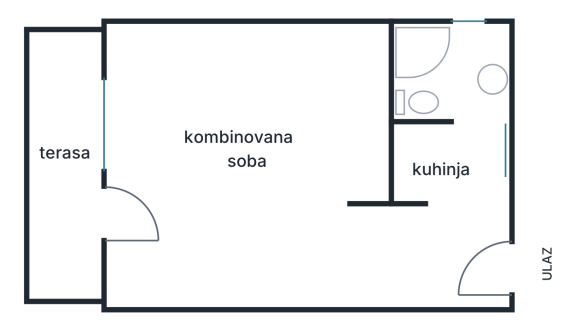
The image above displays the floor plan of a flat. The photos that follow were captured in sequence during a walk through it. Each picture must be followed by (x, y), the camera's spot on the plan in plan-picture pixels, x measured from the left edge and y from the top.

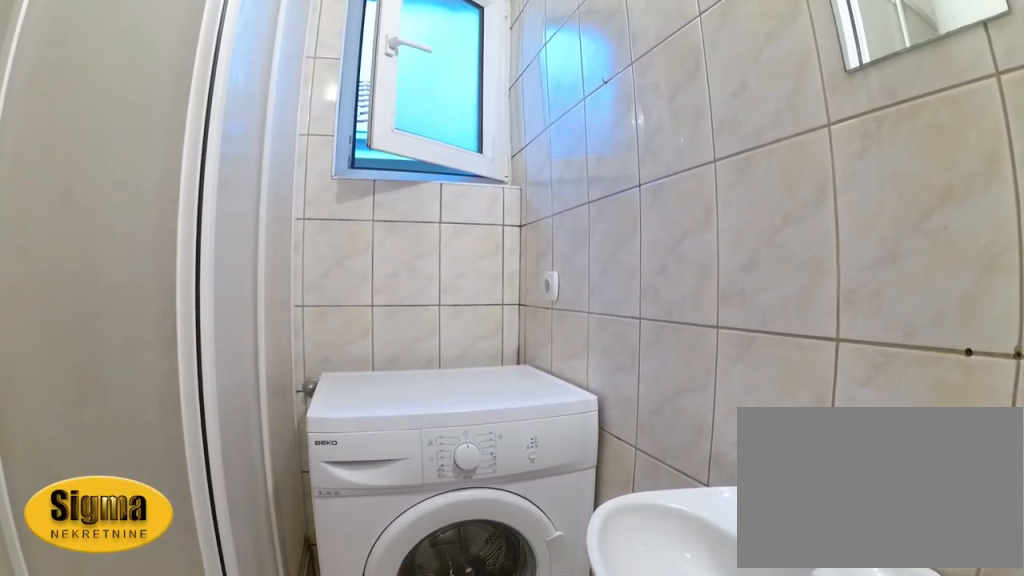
(473, 109)
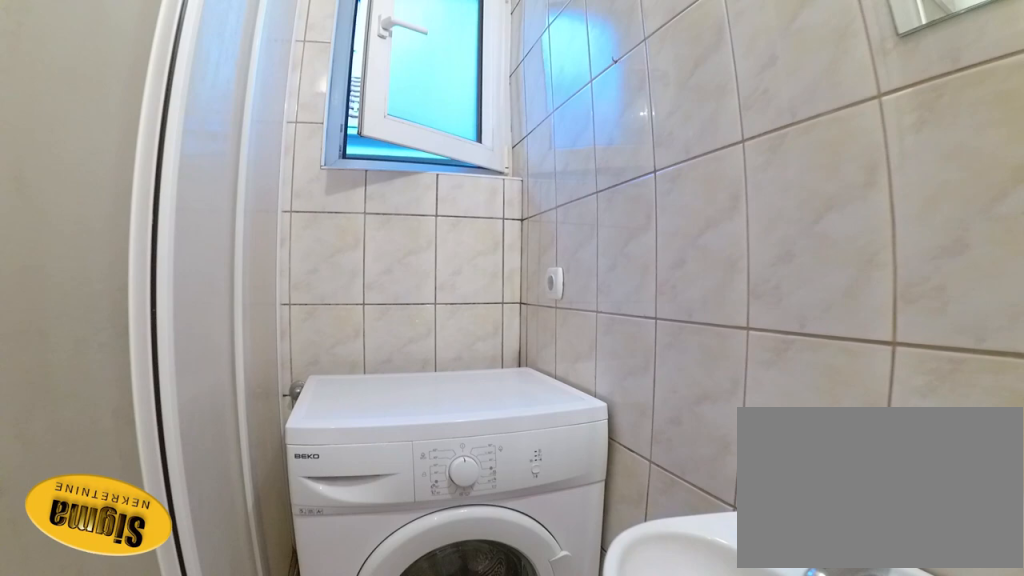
(473, 97)
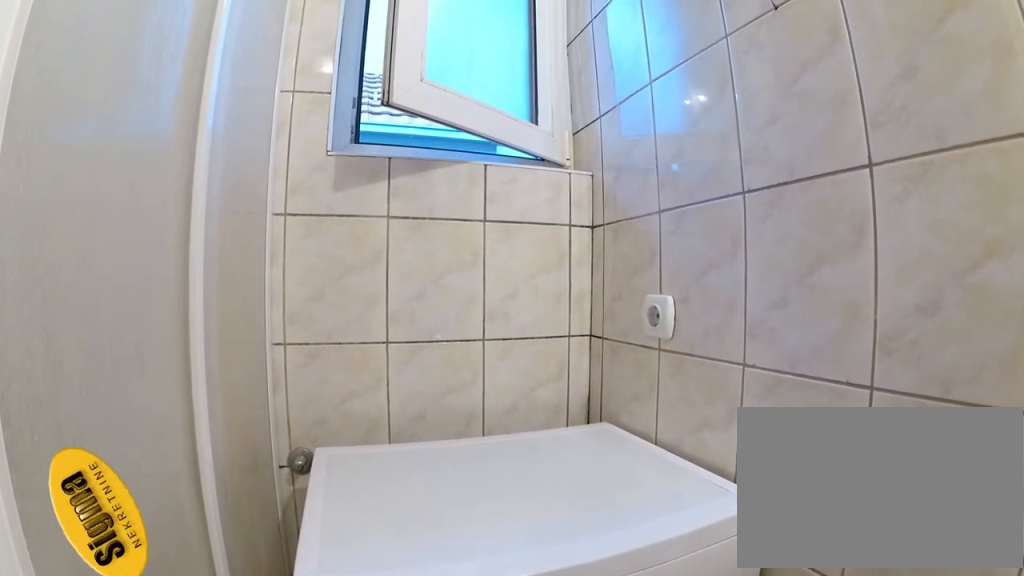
(473, 73)
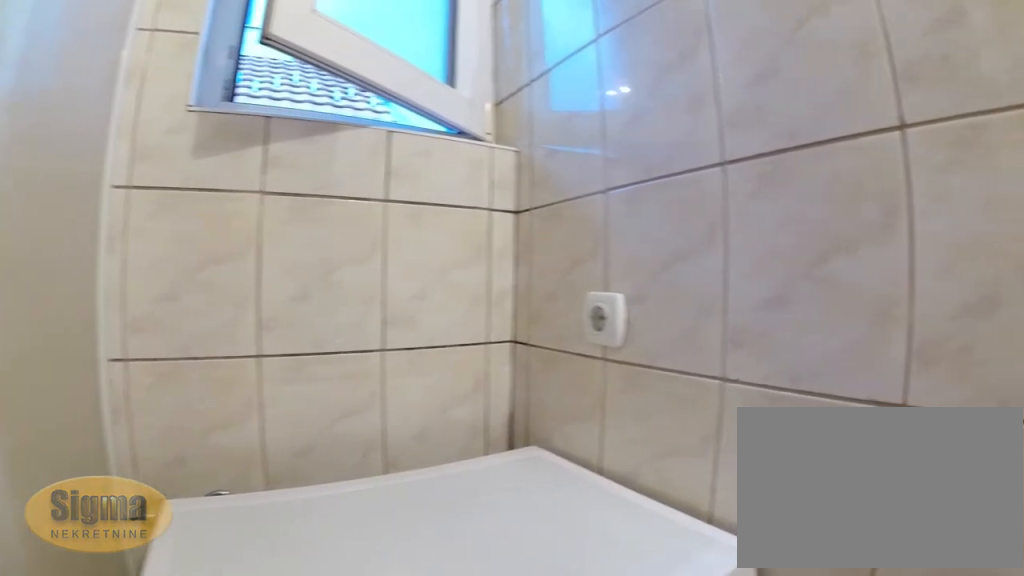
(469, 70)
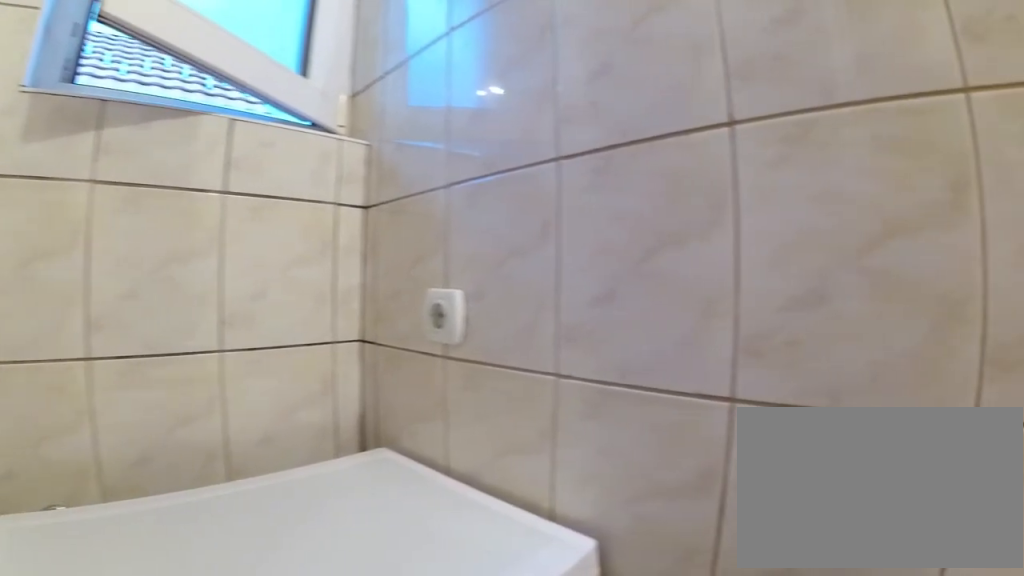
(467, 70)
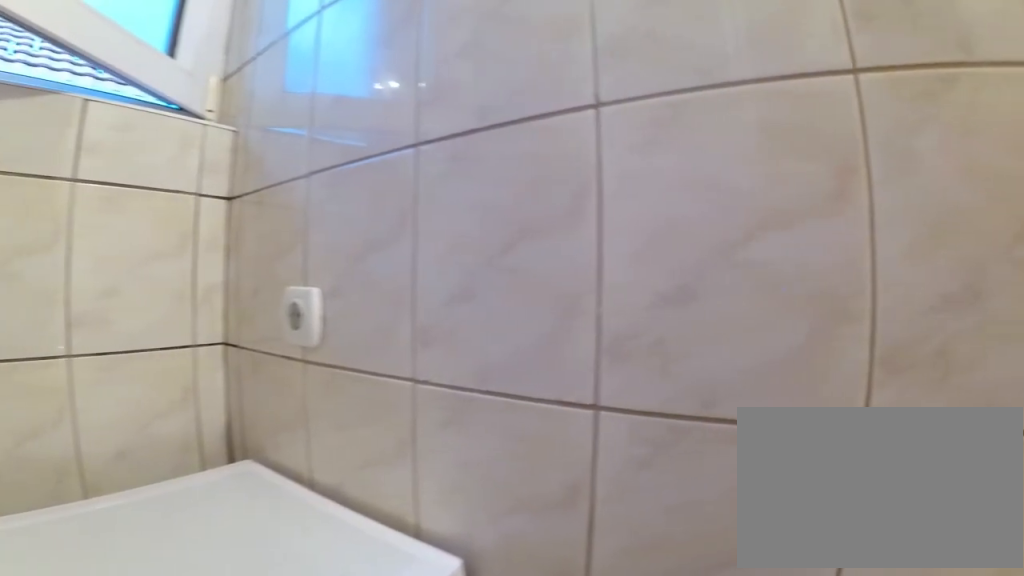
(465, 71)
